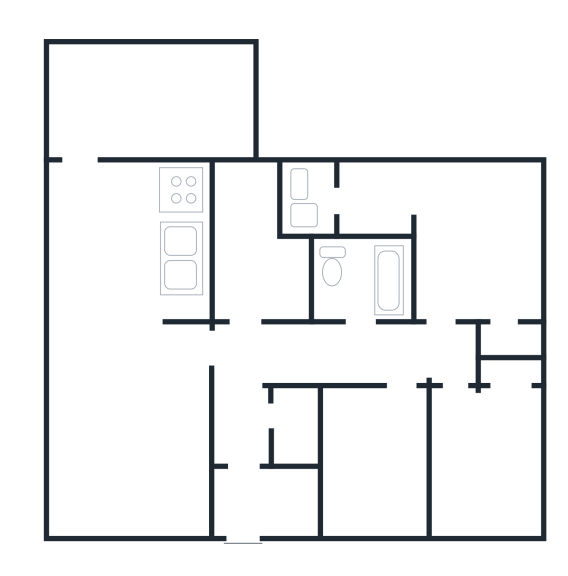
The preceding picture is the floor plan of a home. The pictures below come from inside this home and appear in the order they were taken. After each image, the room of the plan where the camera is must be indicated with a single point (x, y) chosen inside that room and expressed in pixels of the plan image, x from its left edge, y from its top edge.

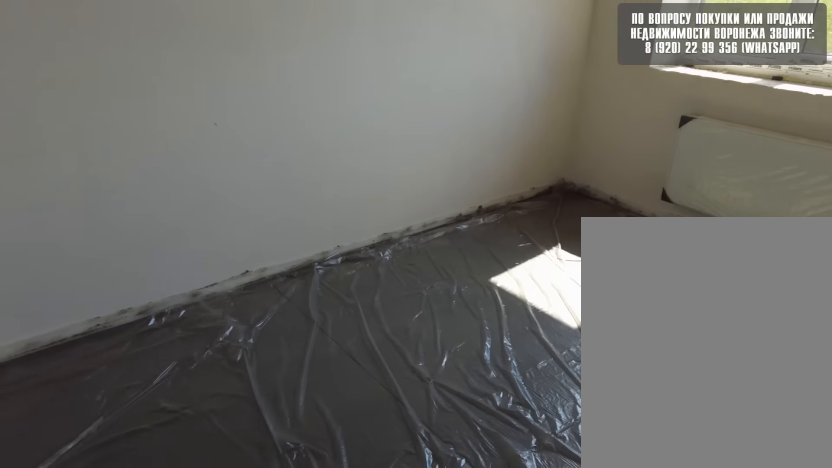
(470, 434)
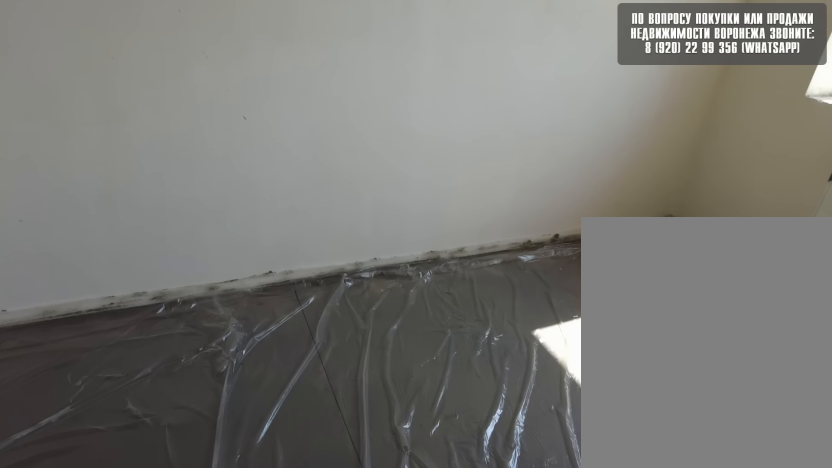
(471, 456)
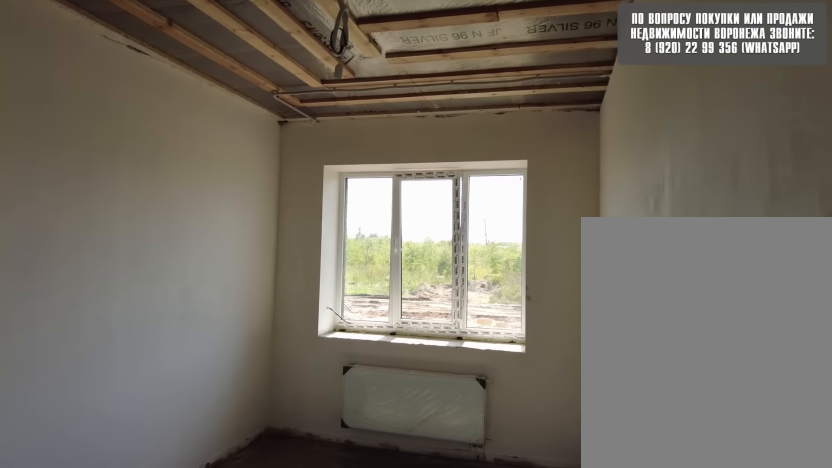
(470, 456)
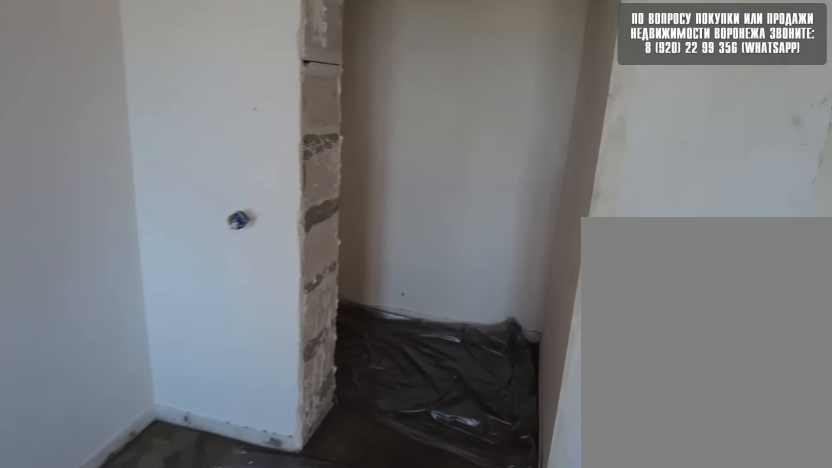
(467, 312)
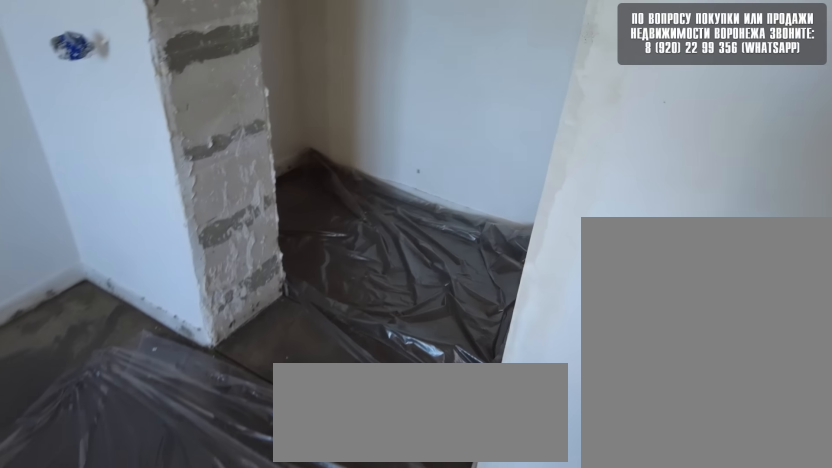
(467, 310)
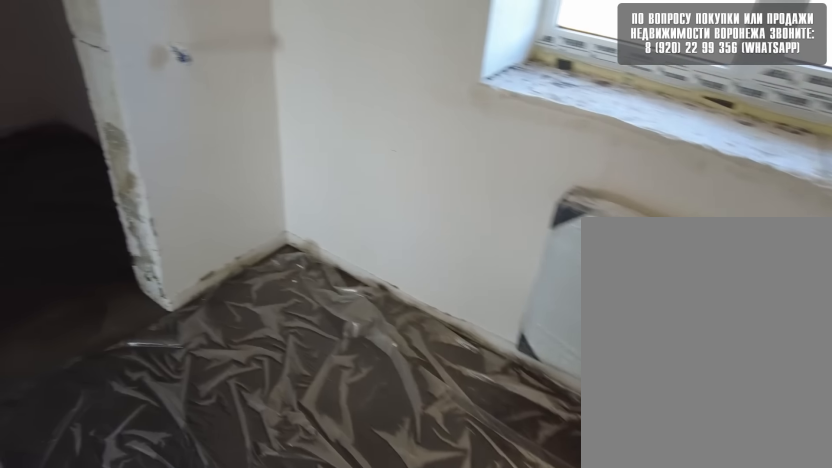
(464, 302)
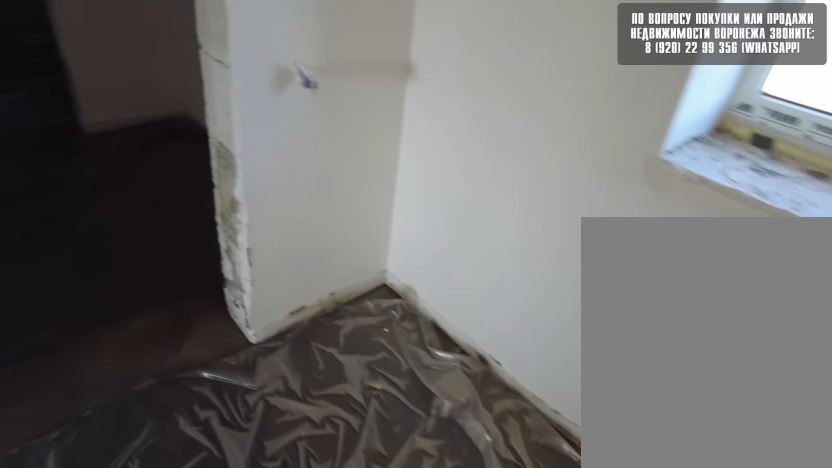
(457, 277)
